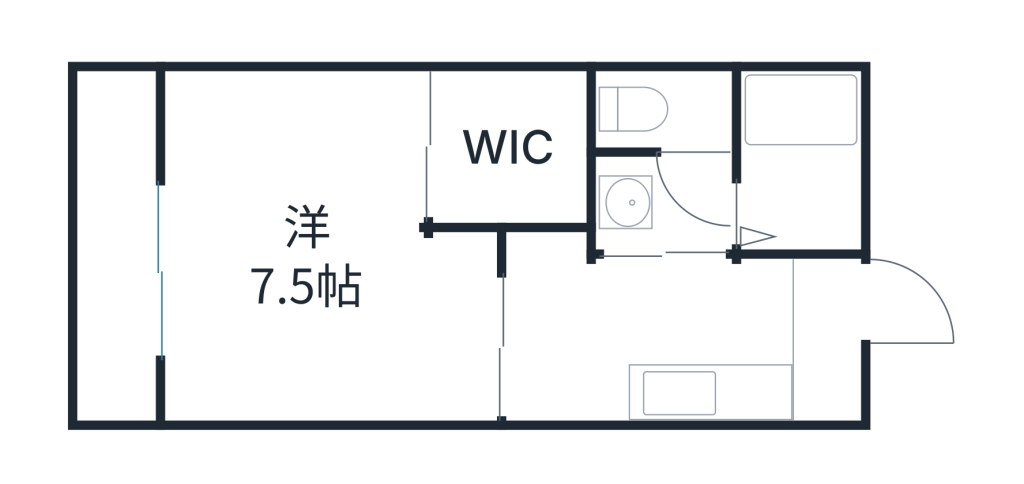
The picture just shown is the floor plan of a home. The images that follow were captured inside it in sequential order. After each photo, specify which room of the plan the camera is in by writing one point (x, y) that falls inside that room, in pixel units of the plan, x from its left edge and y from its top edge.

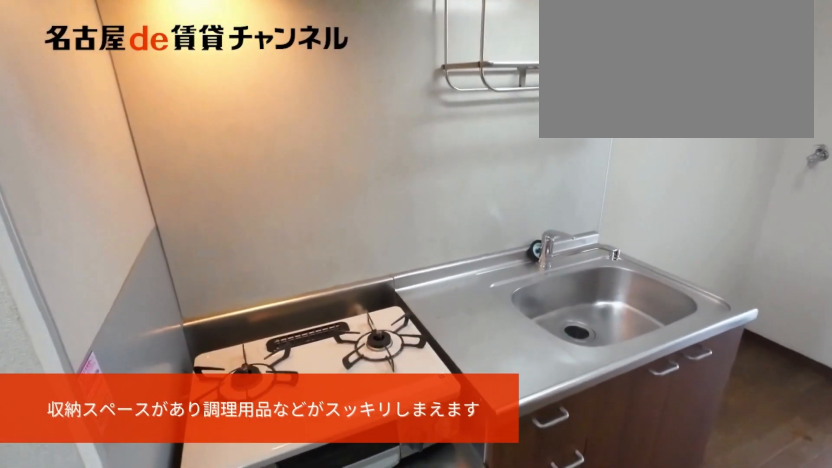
(707, 395)
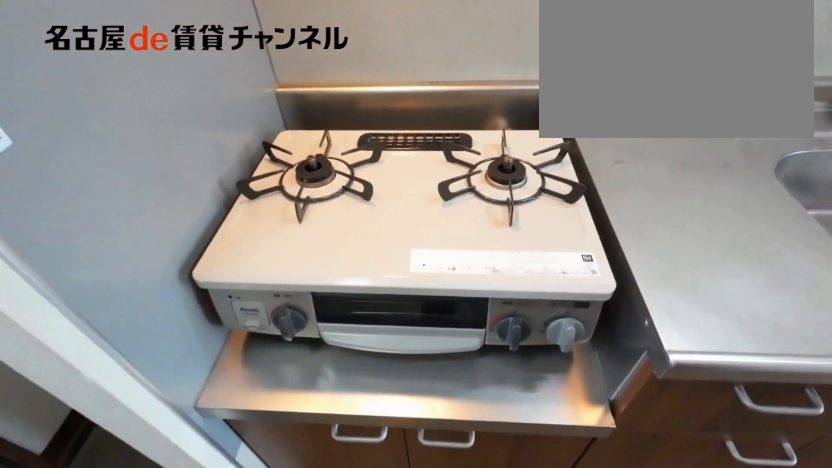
(707, 395)
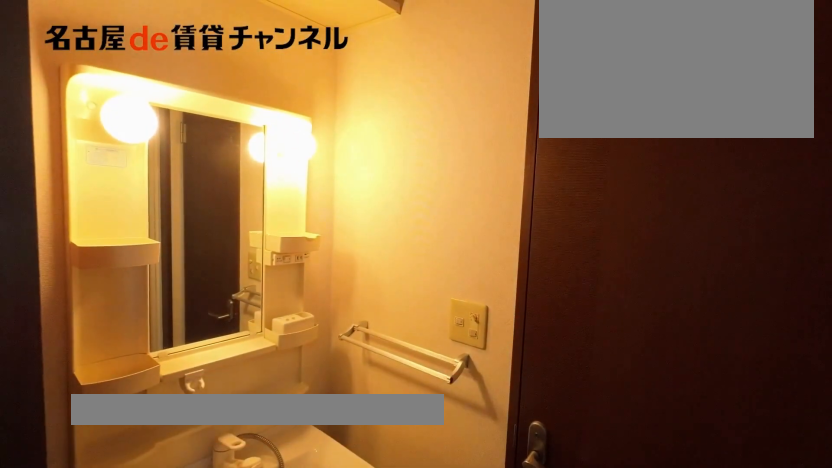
(668, 206)
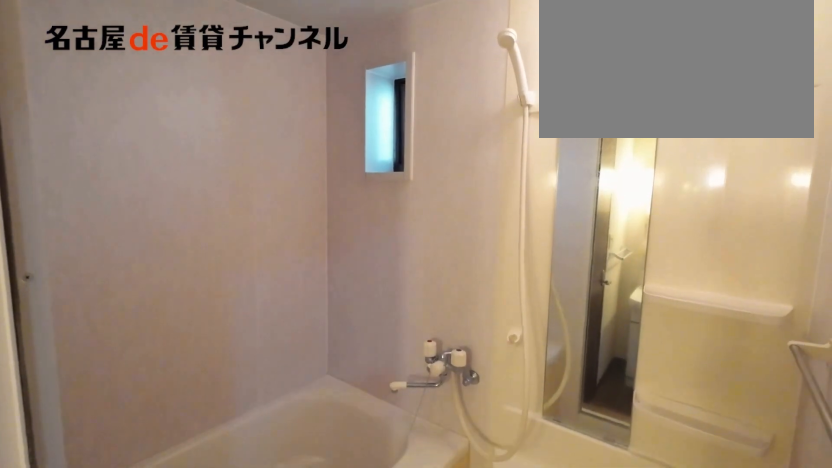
(802, 163)
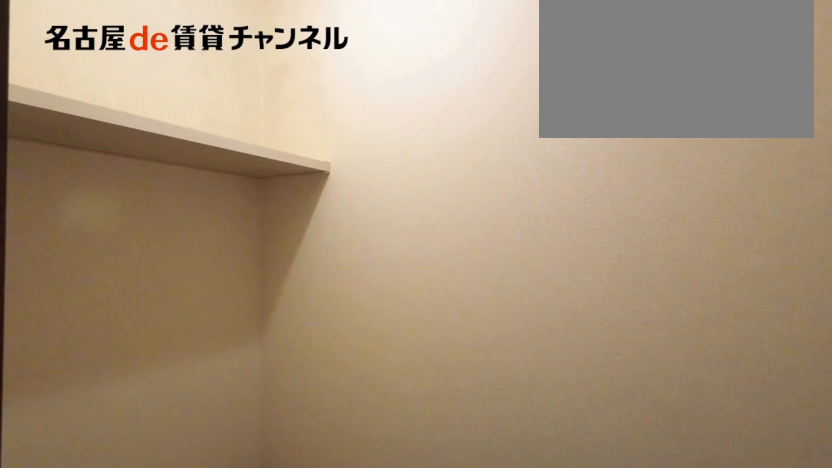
(668, 108)
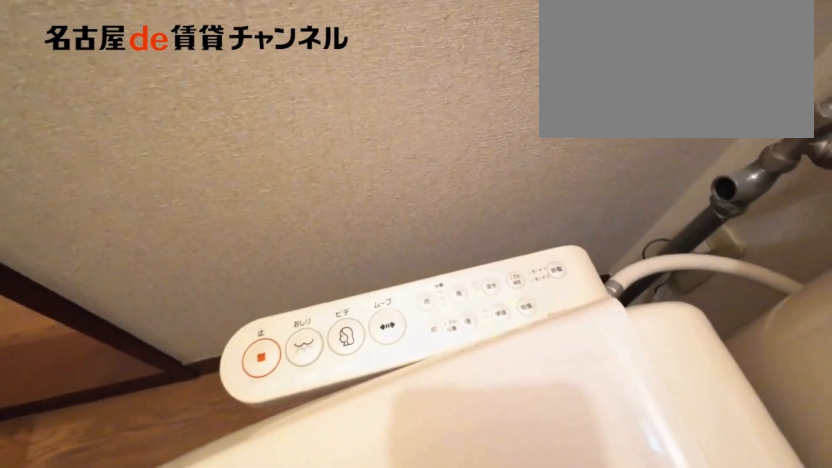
(668, 108)
